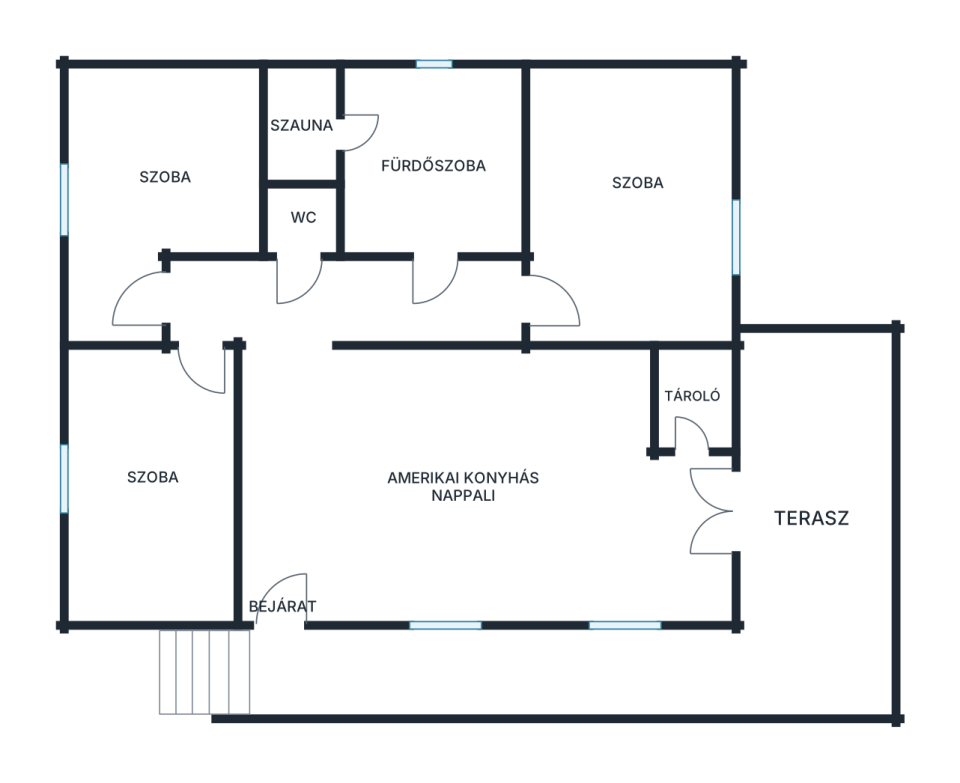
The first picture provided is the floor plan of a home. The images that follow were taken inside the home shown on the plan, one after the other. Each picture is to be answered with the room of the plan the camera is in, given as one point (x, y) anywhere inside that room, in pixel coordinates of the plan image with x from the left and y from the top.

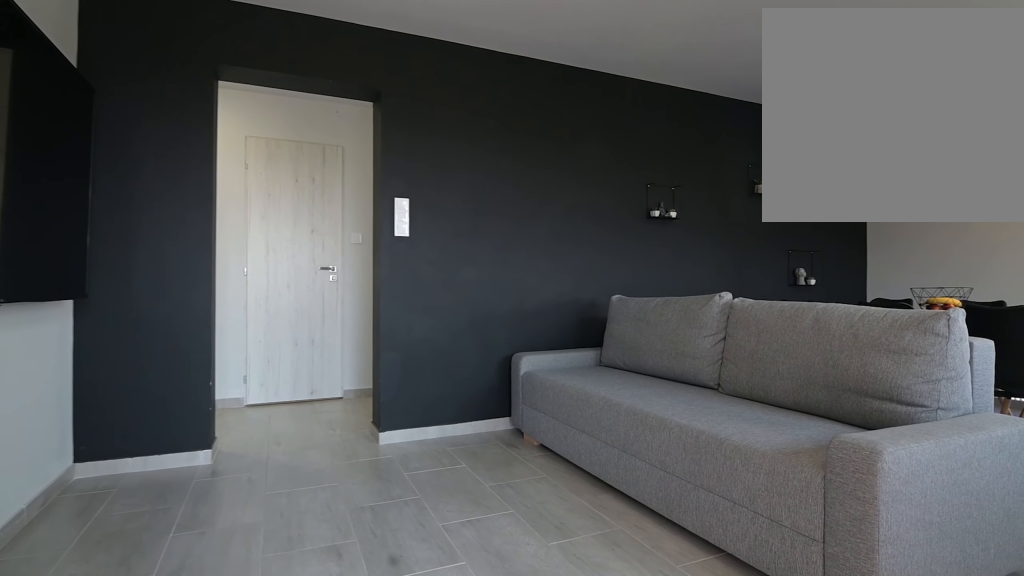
(359, 476)
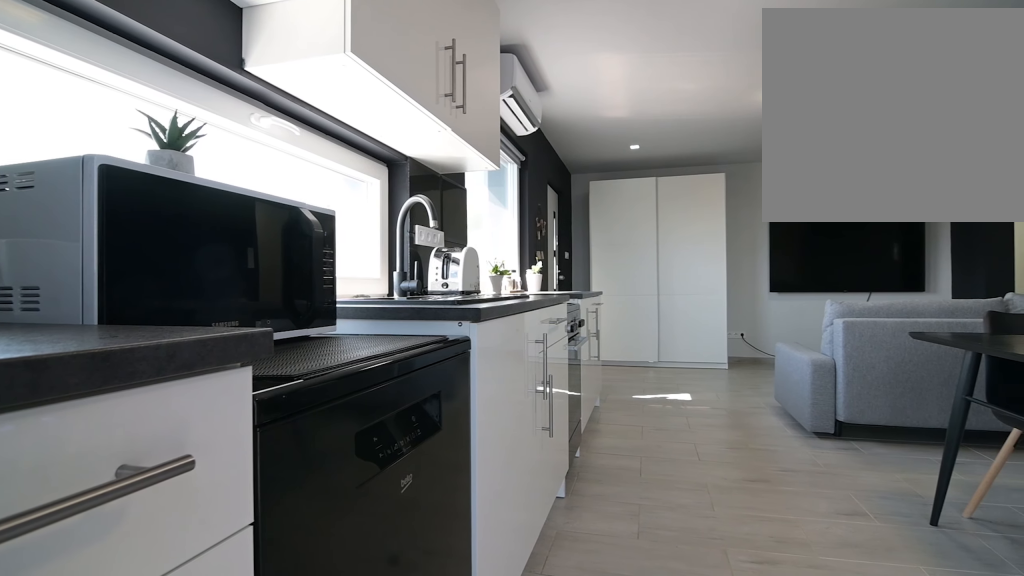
(359, 476)
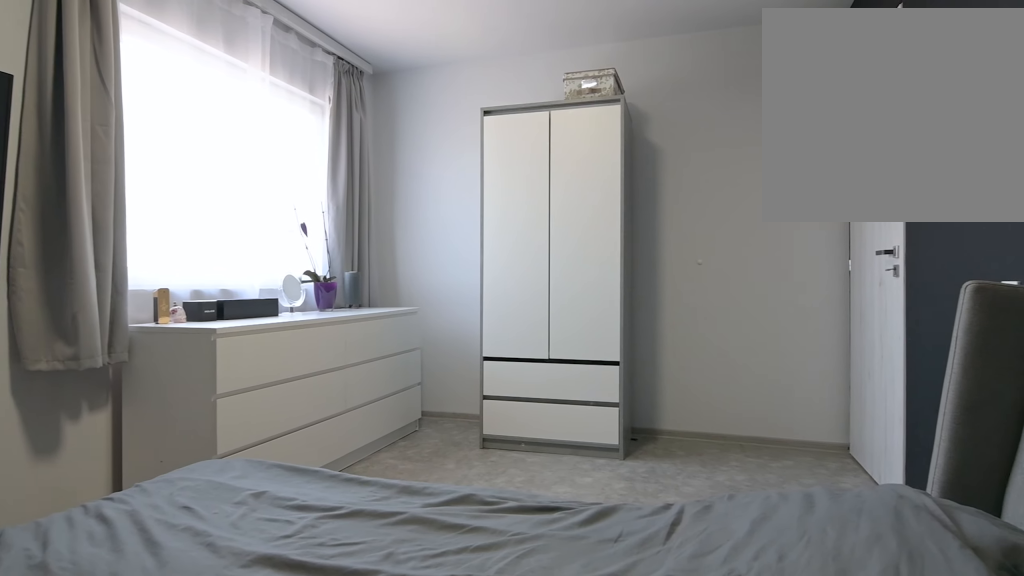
(623, 223)
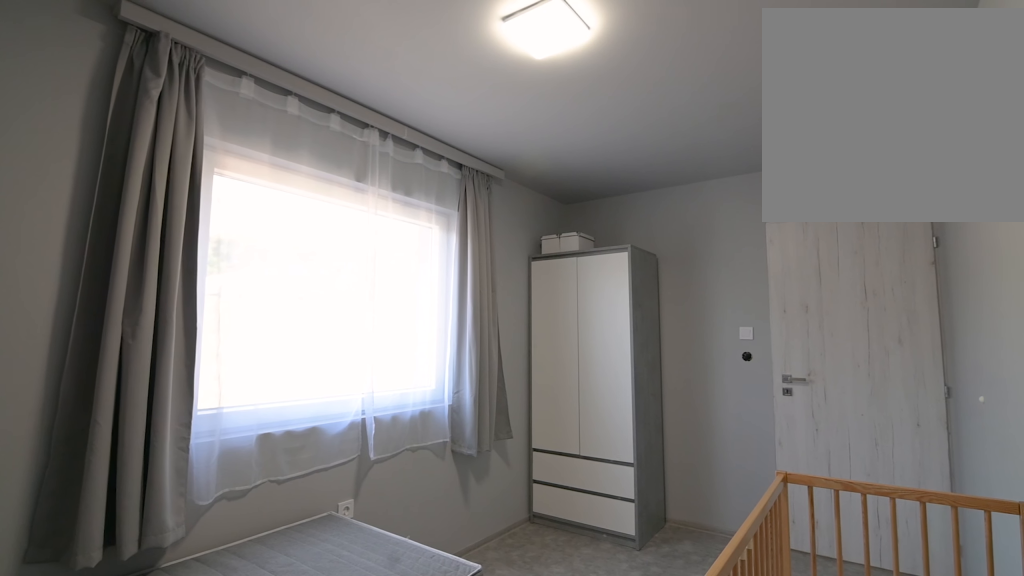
(158, 484)
